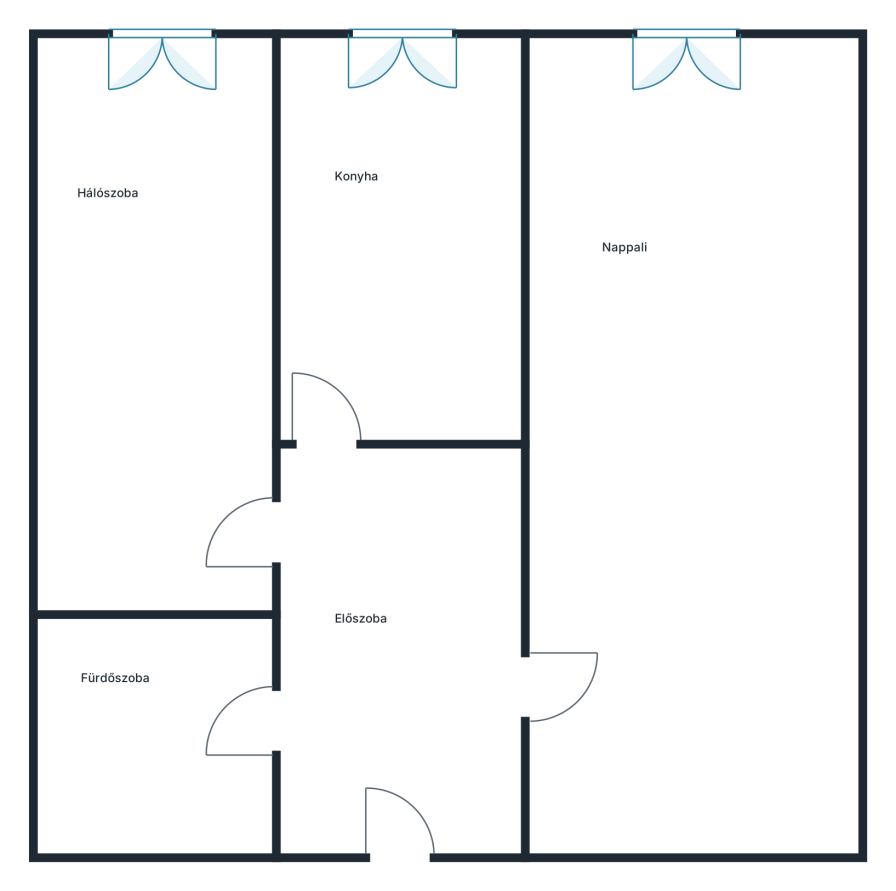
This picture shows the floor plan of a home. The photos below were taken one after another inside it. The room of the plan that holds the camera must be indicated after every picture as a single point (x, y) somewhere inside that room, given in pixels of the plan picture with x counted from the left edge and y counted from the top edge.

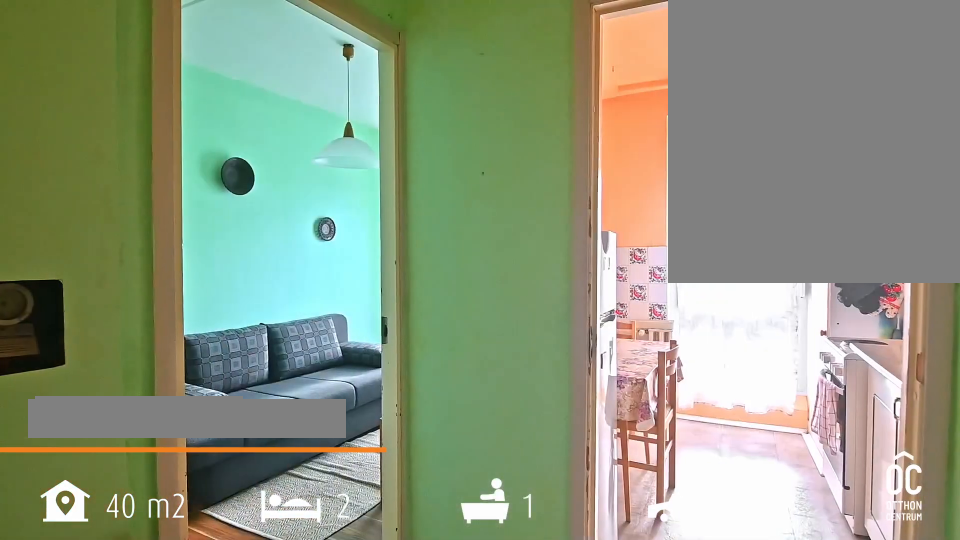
(402, 644)
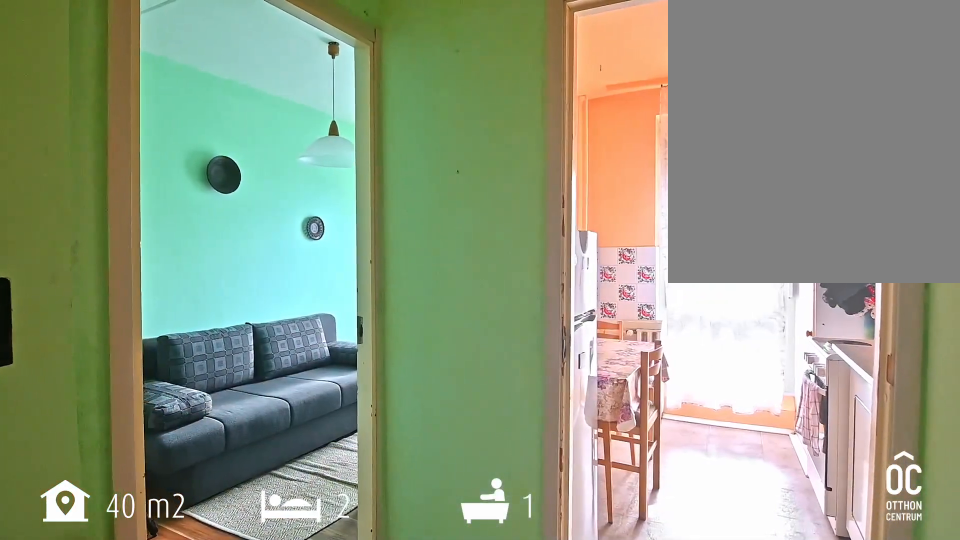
(402, 644)
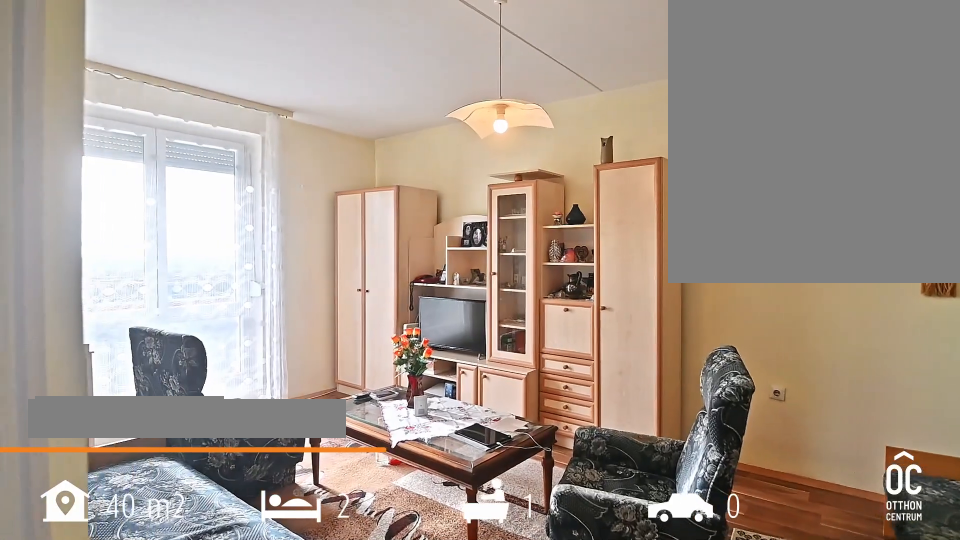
(690, 462)
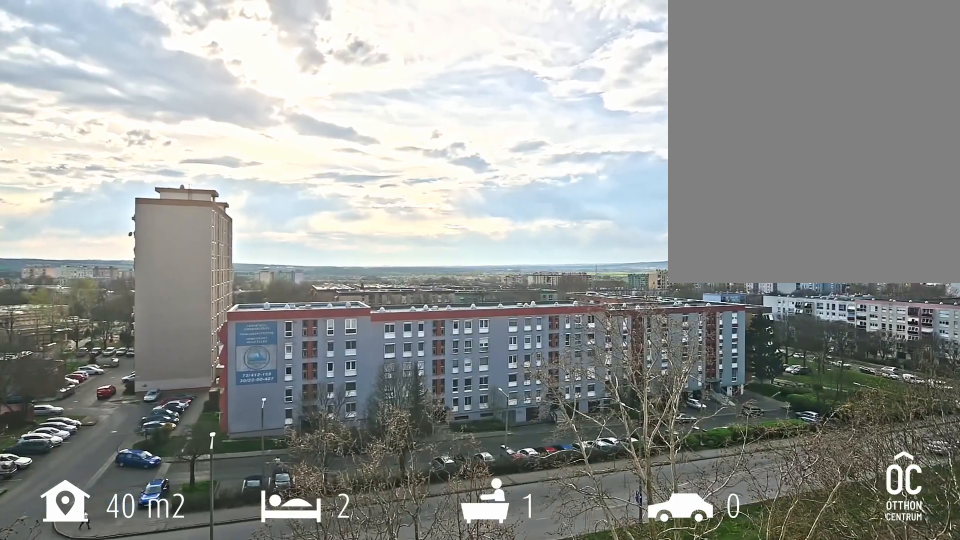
(689, 461)
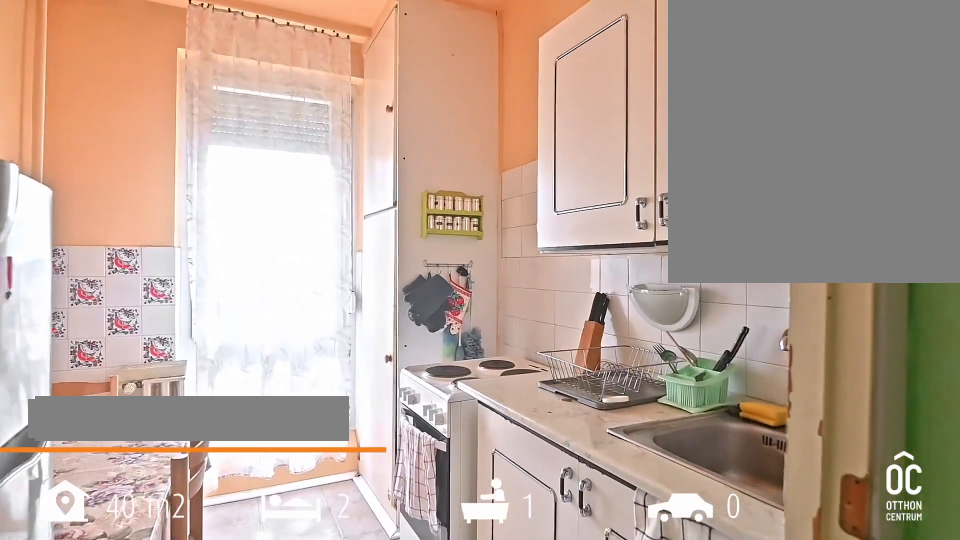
(402, 246)
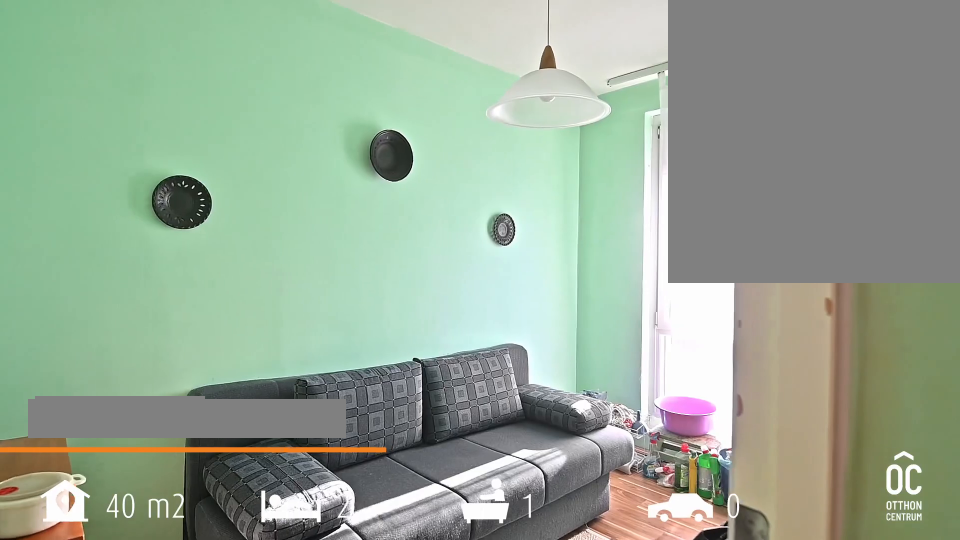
(153, 332)
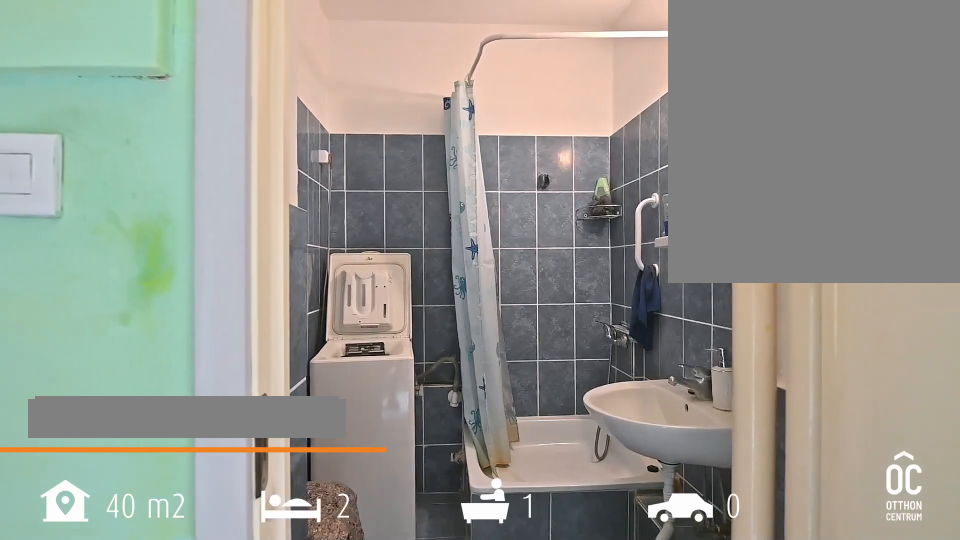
(149, 735)
